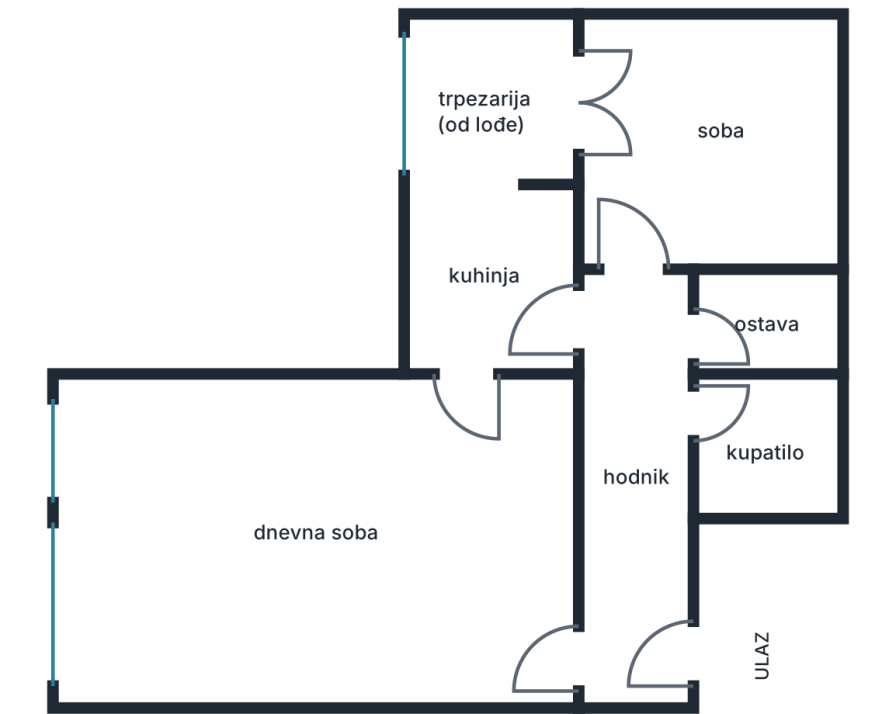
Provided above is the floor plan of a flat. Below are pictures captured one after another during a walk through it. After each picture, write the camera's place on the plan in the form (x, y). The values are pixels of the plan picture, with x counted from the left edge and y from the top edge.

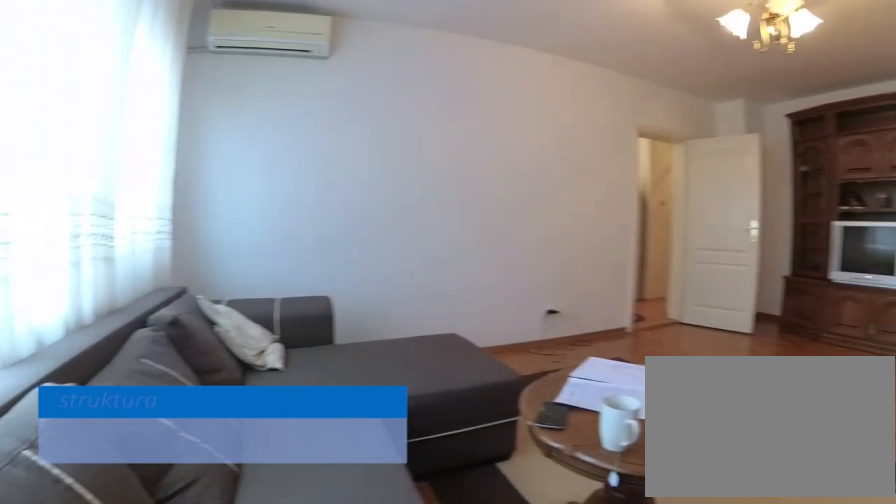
(119, 662)
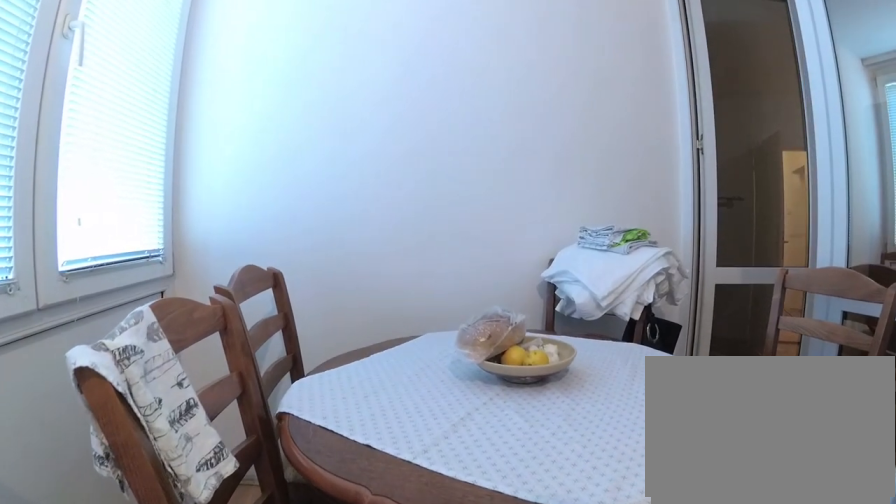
(477, 216)
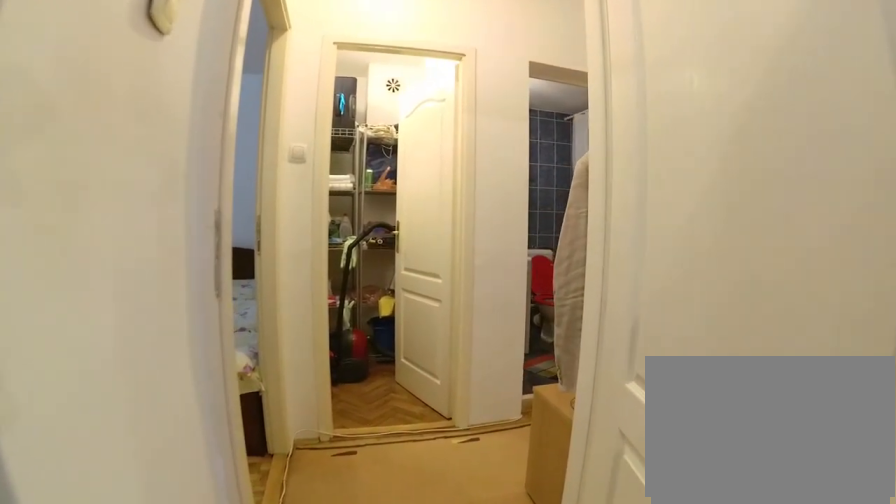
(481, 325)
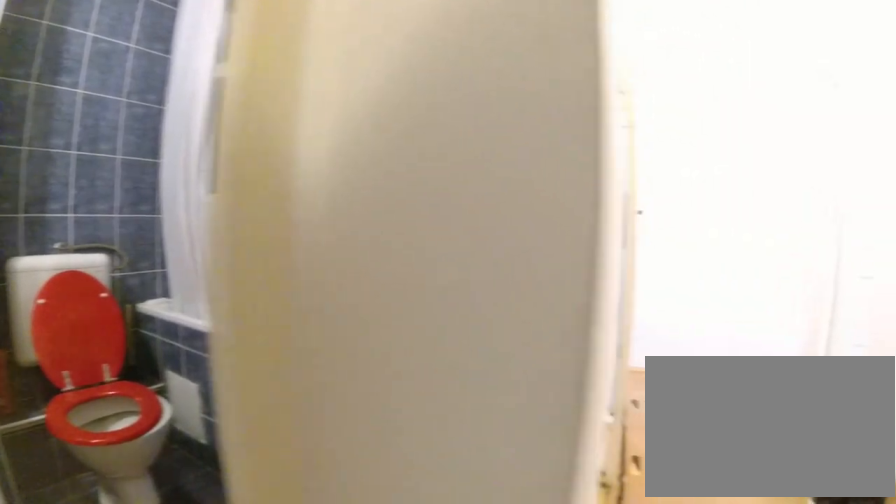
(661, 410)
